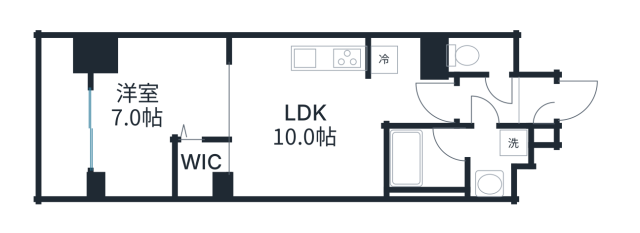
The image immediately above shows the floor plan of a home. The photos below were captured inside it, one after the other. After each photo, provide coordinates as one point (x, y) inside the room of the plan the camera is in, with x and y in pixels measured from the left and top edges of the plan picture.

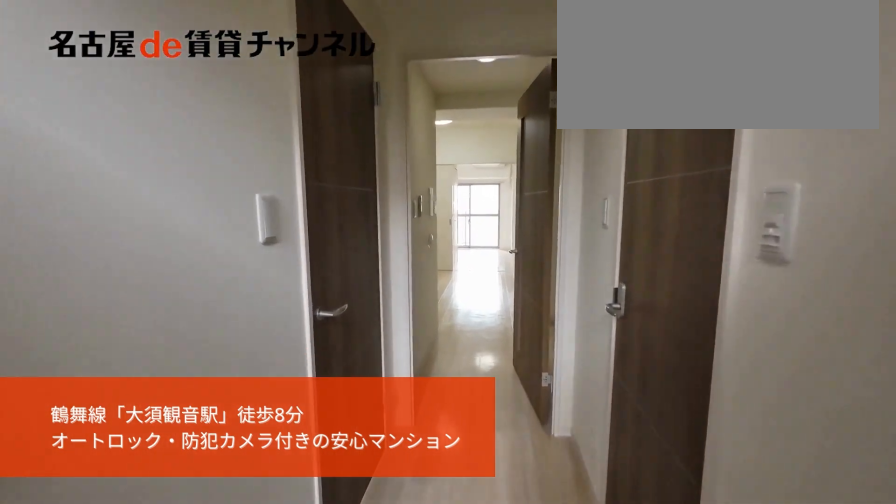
(537, 106)
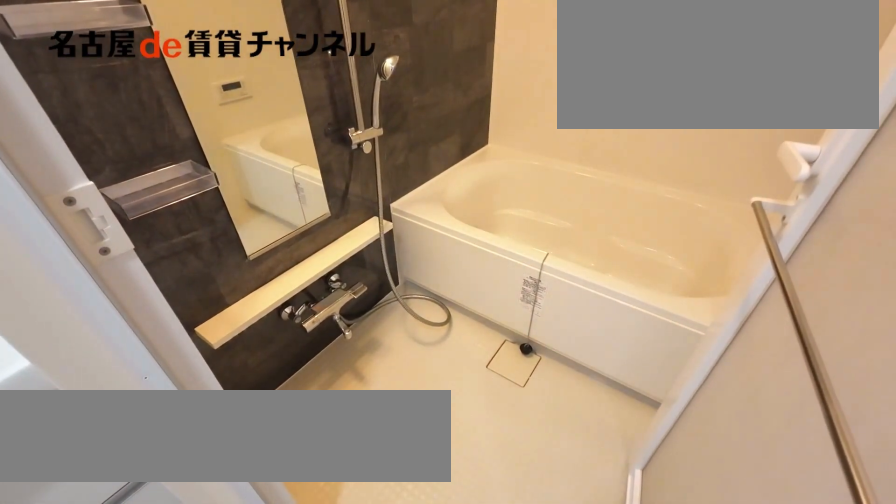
(454, 160)
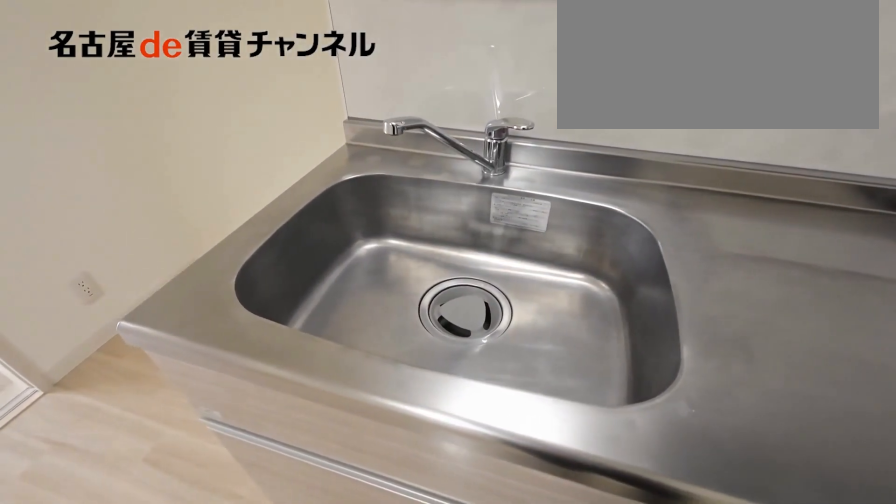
(307, 116)
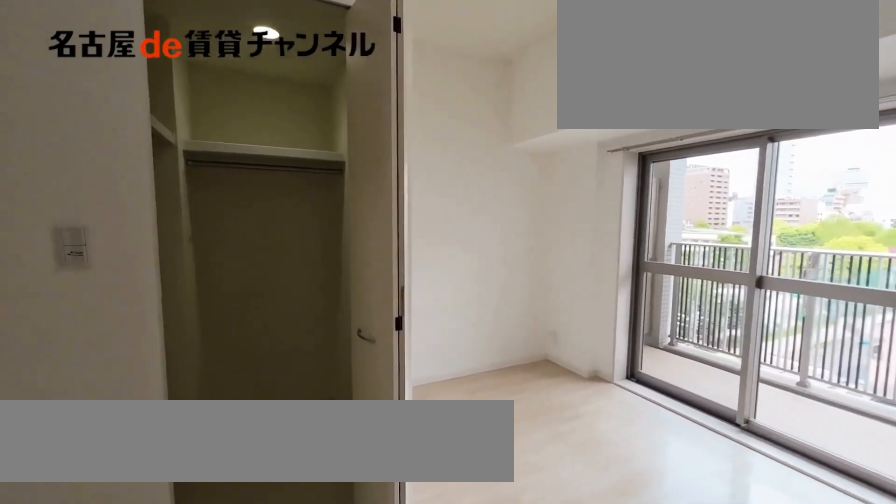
(159, 116)
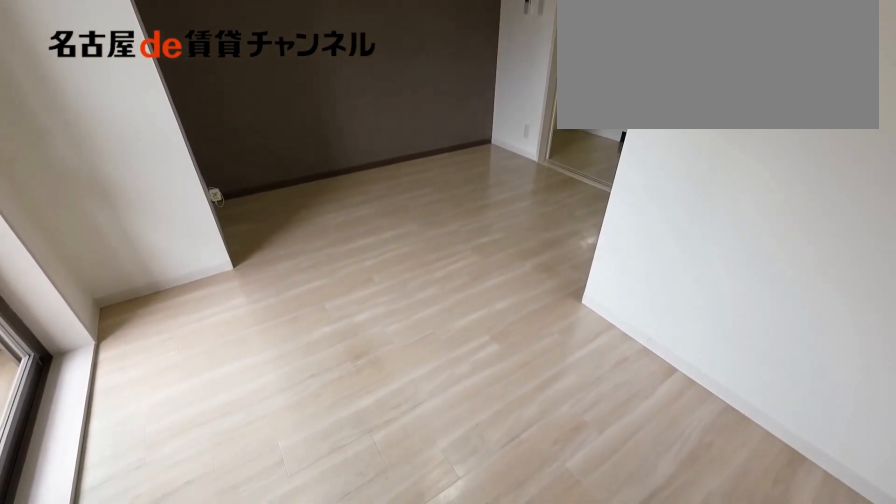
(159, 116)
